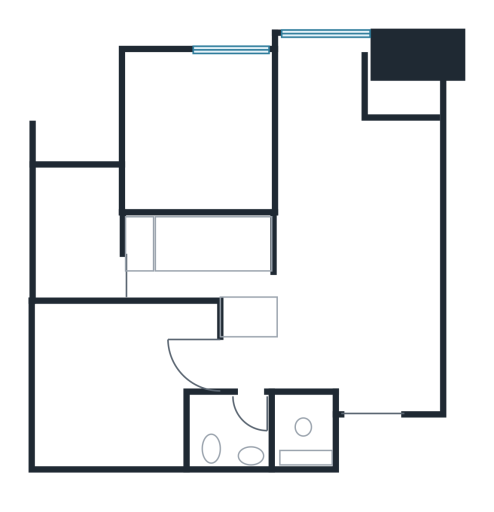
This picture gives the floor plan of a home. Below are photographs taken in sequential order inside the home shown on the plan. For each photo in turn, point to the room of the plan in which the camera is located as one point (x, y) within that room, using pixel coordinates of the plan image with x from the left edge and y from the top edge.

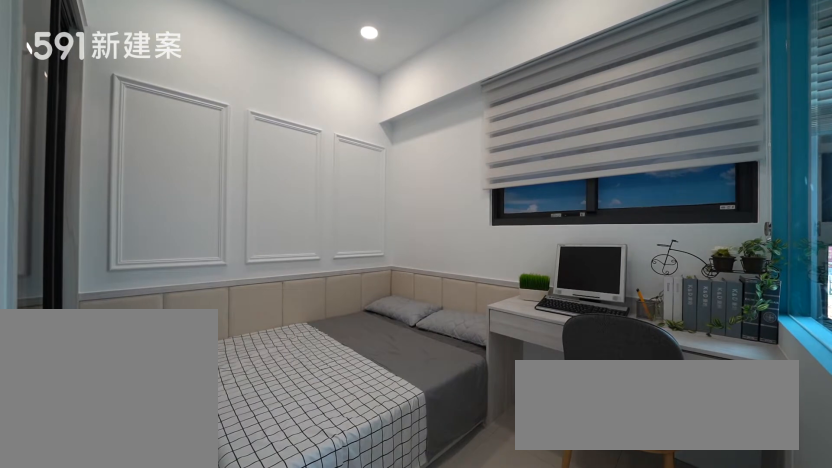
(197, 129)
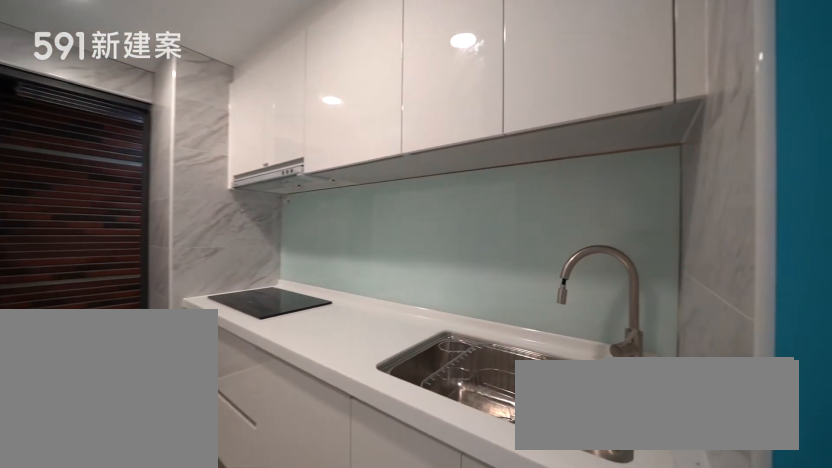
(202, 261)
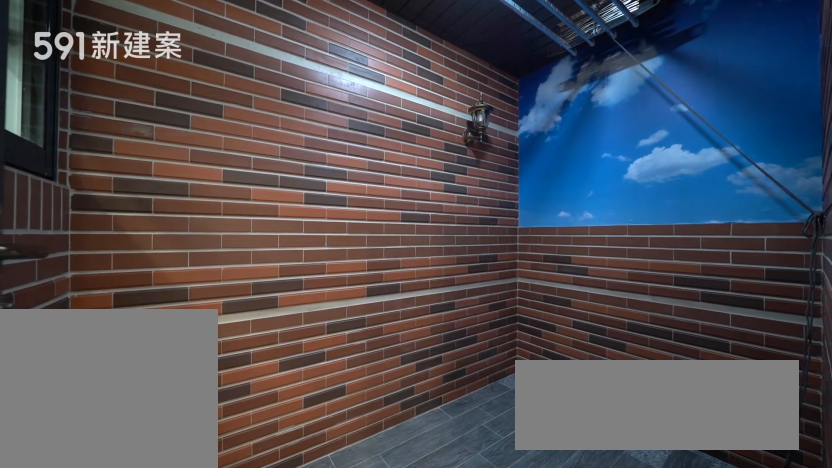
(75, 227)
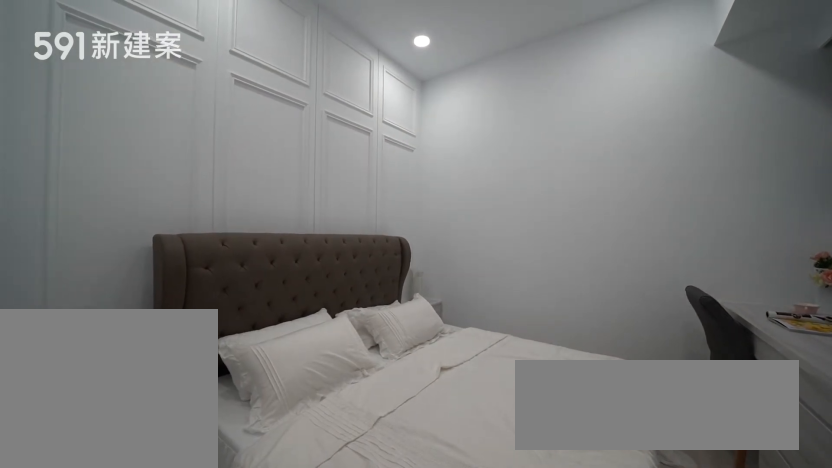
(115, 382)
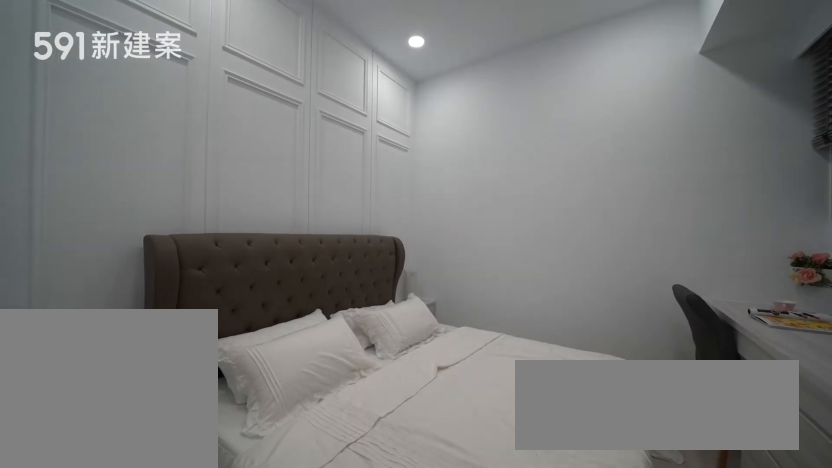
(115, 382)
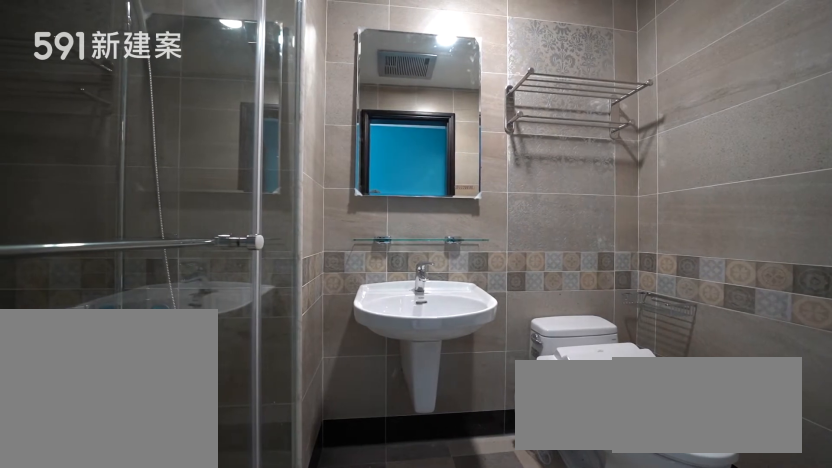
(263, 431)
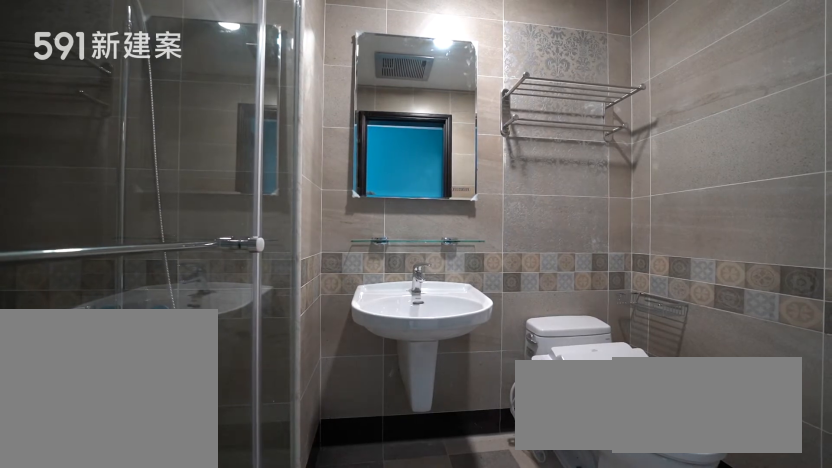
(263, 431)
